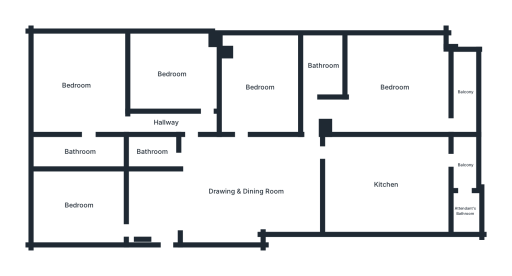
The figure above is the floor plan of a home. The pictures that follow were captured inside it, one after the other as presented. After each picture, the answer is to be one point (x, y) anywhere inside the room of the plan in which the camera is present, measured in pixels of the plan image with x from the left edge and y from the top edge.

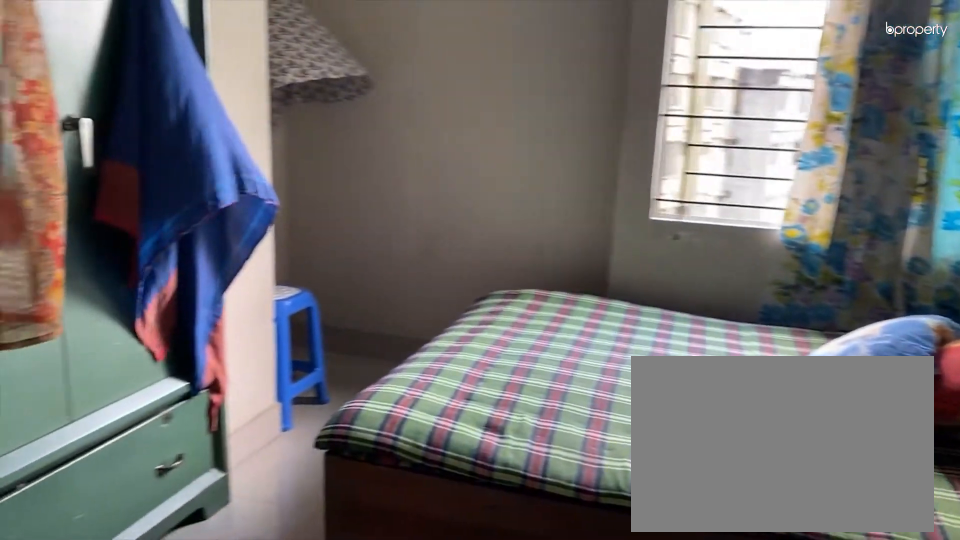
(258, 89)
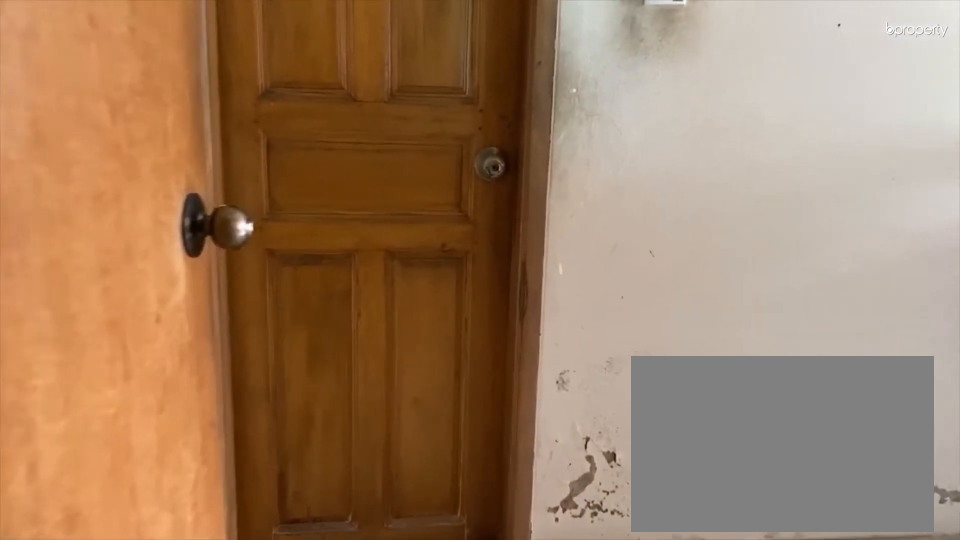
(324, 109)
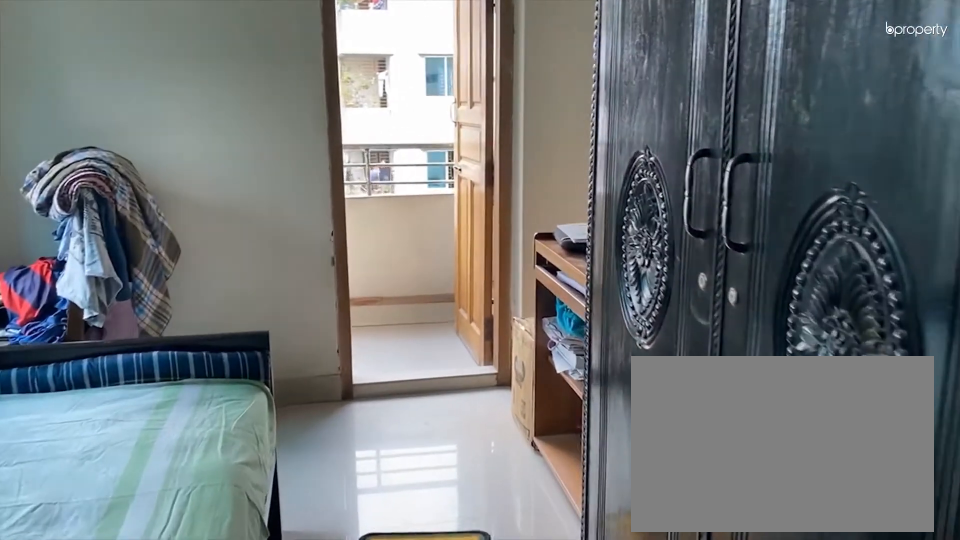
(392, 89)
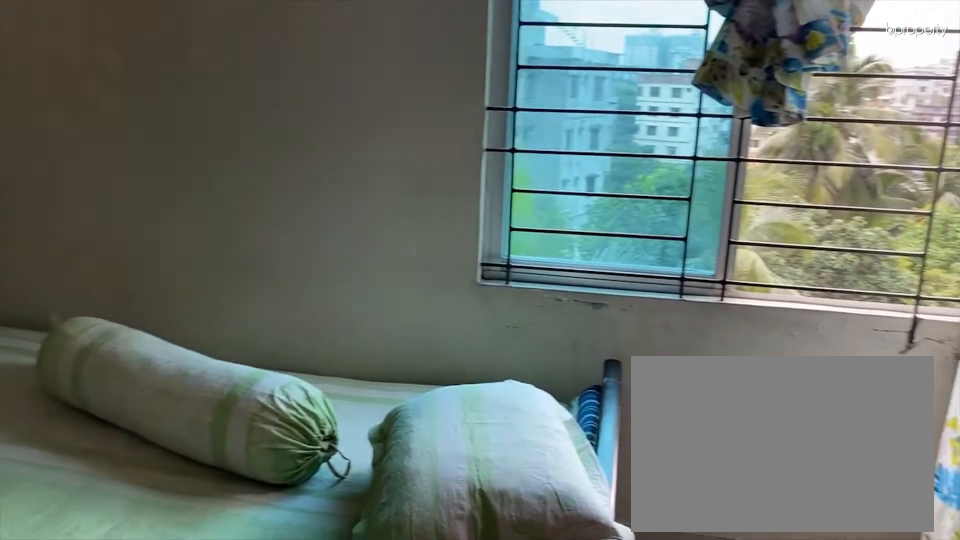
(392, 89)
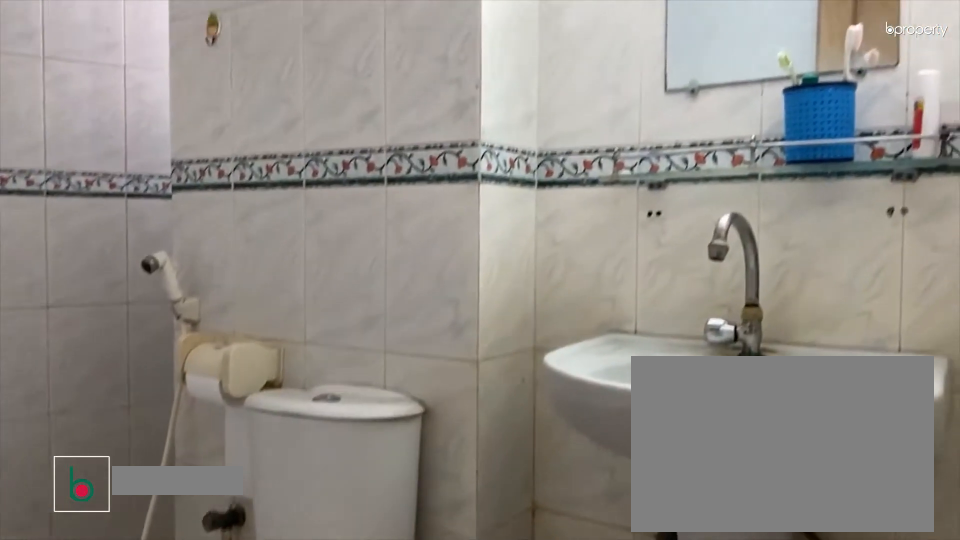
(326, 66)
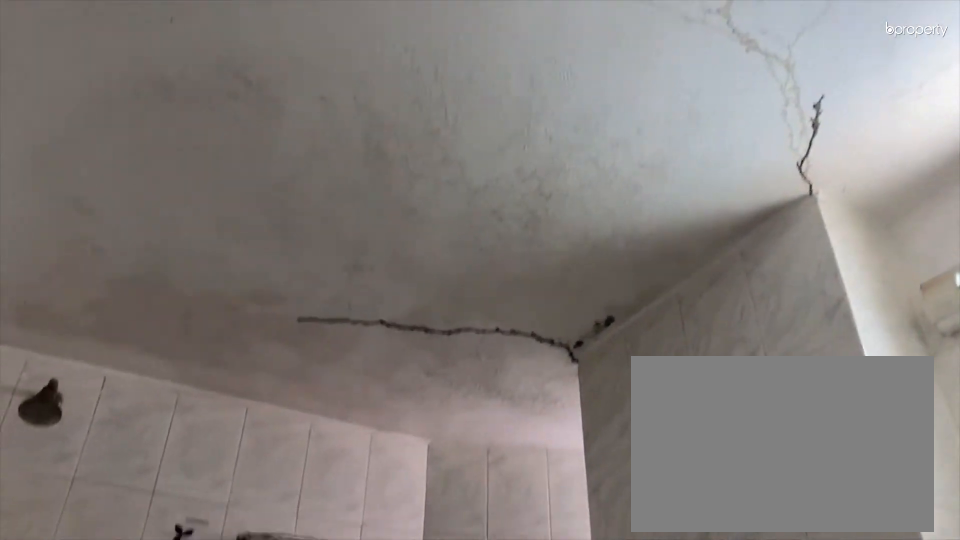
(326, 66)
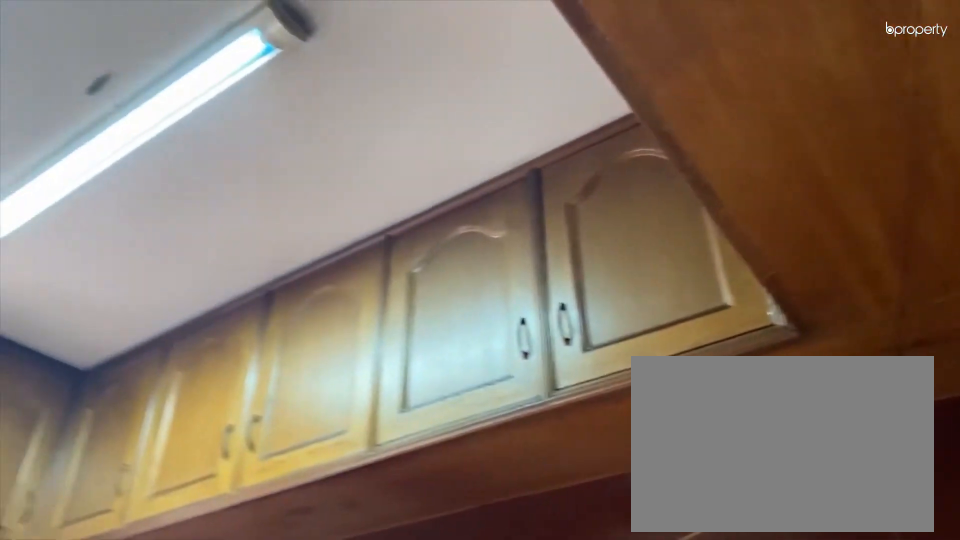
(387, 179)
